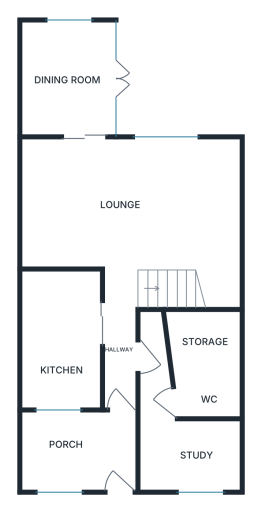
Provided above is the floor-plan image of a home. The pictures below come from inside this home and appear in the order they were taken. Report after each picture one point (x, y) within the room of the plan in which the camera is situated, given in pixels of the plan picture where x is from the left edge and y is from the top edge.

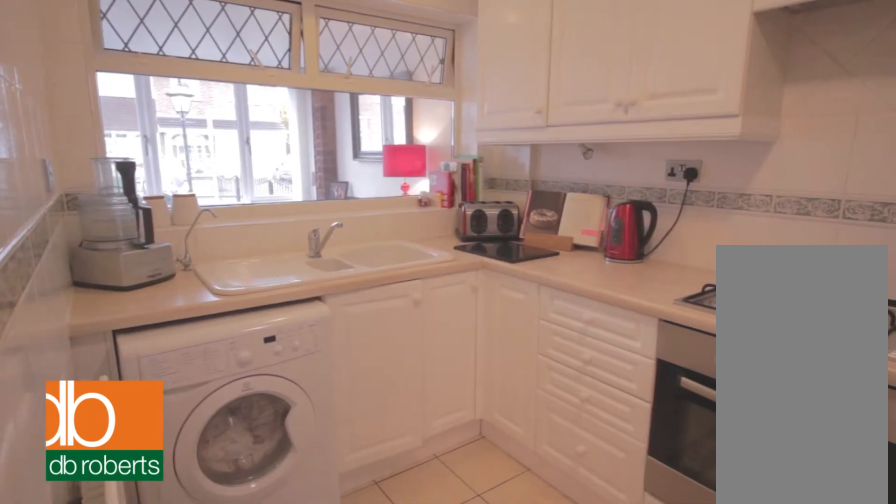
(62, 339)
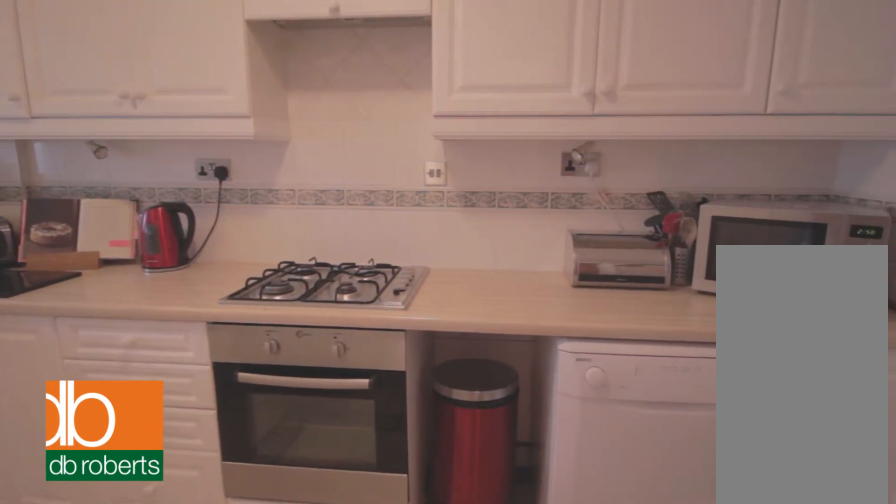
(62, 339)
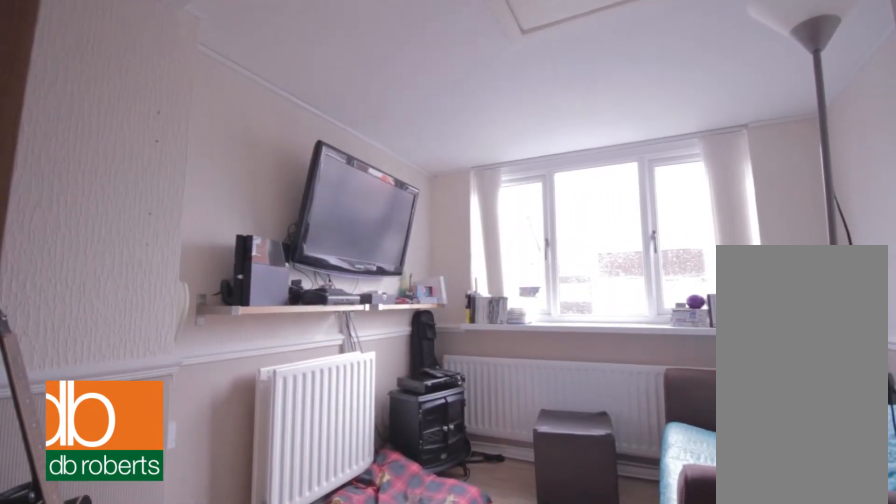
(178, 428)
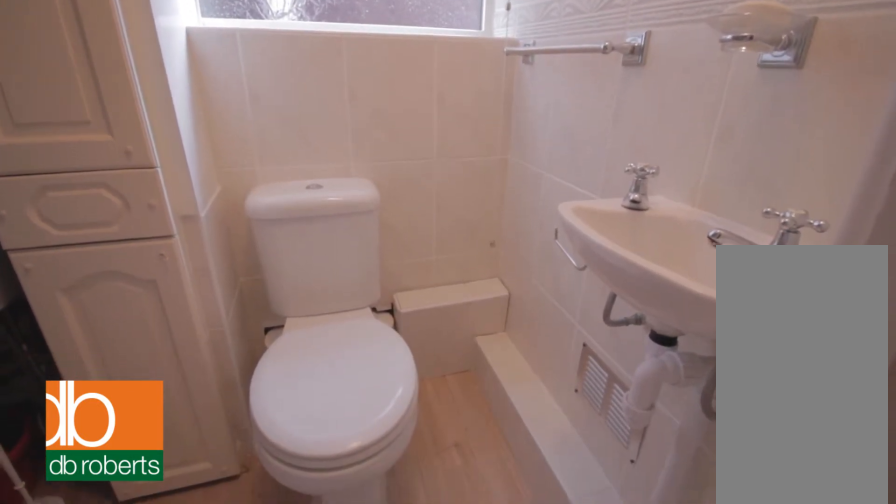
(205, 362)
